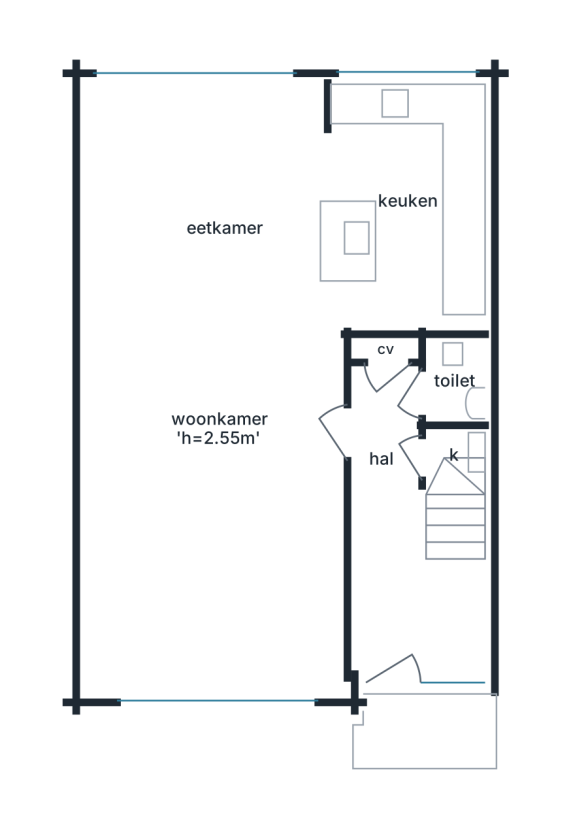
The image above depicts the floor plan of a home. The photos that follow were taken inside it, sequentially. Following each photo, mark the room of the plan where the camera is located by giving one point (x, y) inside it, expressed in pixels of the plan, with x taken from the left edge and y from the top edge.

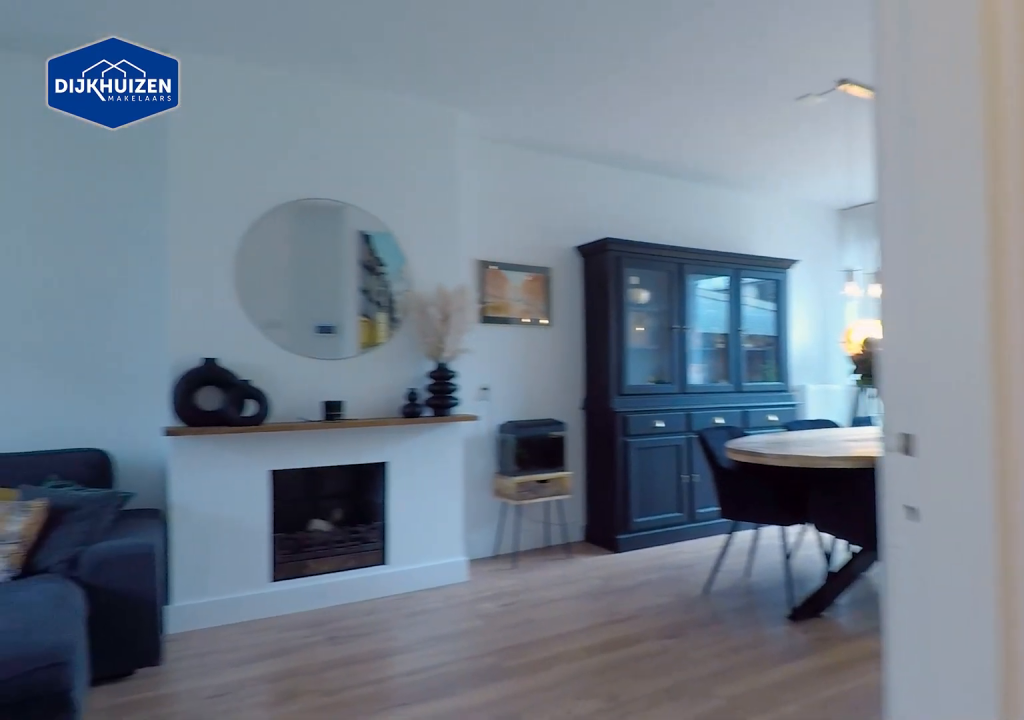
(402, 547)
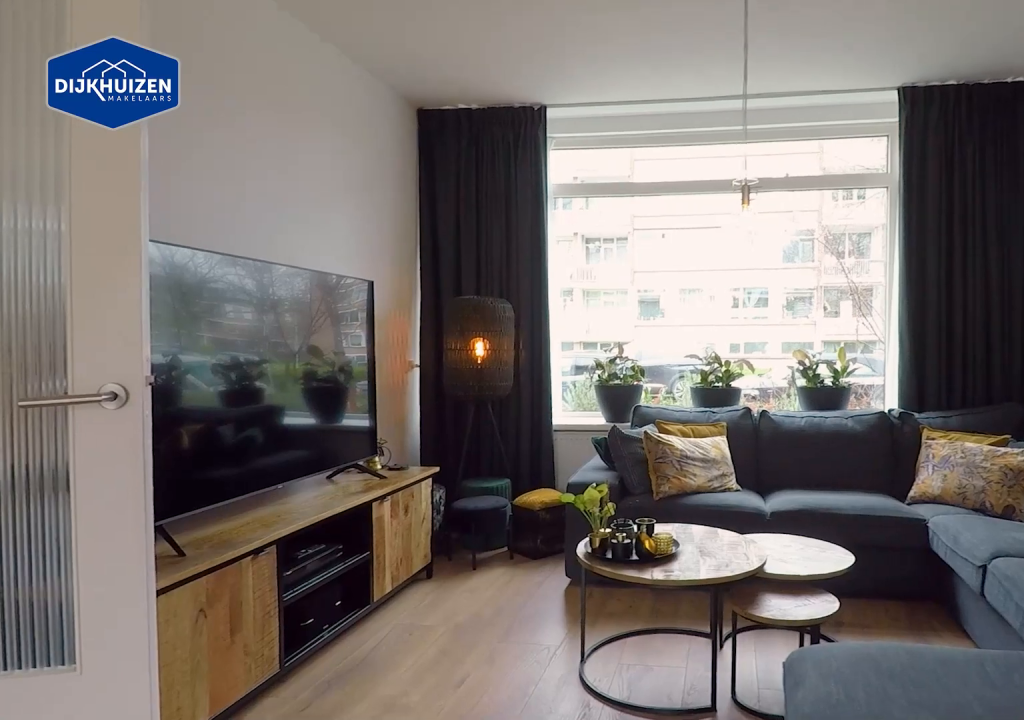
(204, 417)
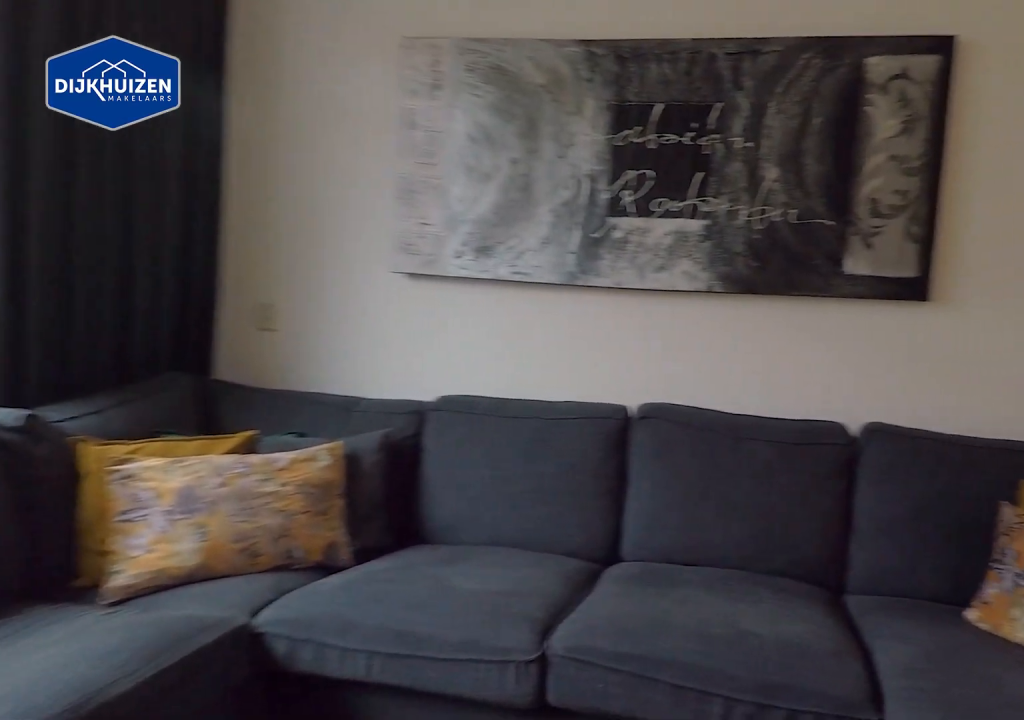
(204, 417)
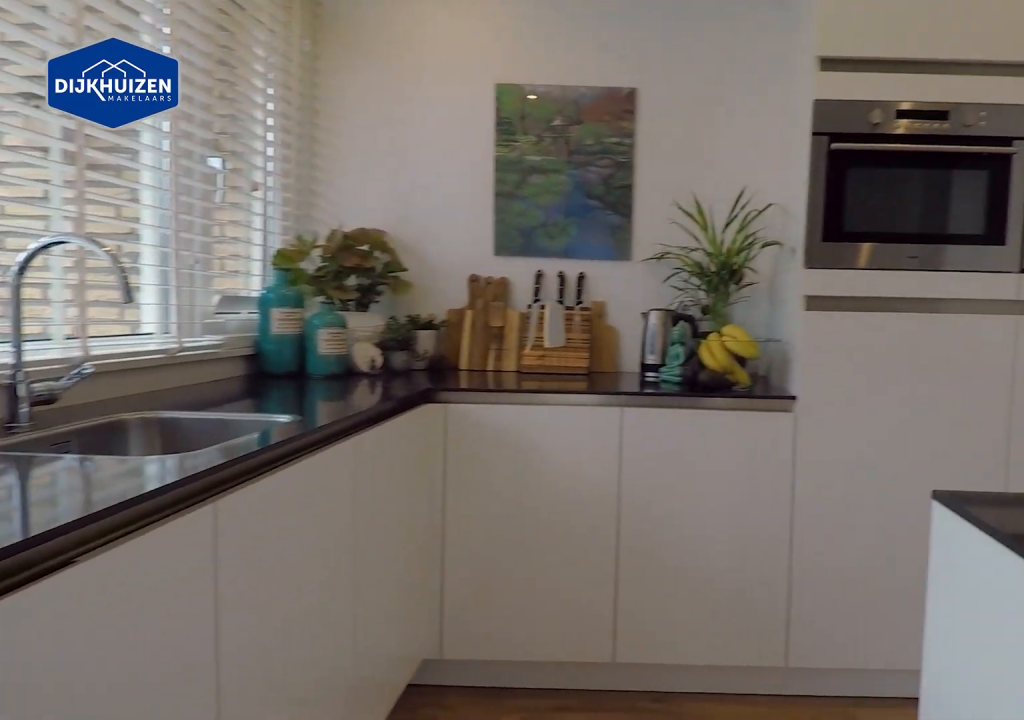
(402, 206)
